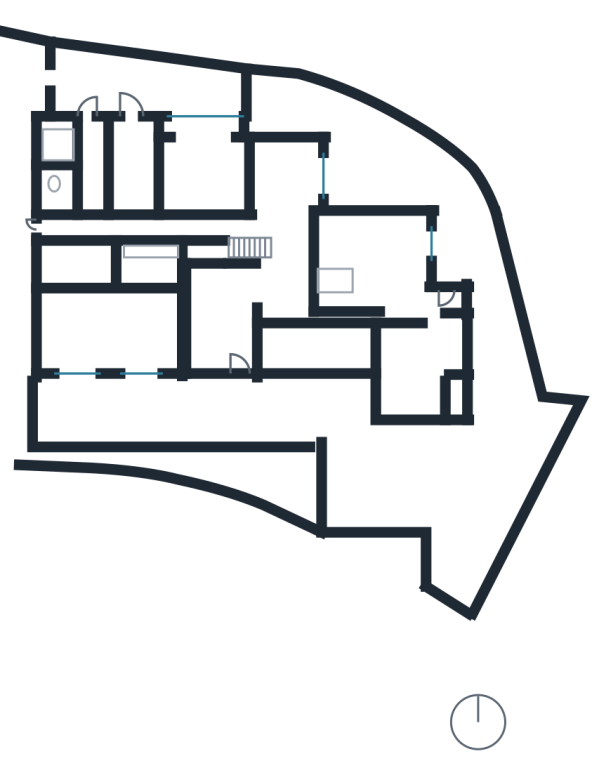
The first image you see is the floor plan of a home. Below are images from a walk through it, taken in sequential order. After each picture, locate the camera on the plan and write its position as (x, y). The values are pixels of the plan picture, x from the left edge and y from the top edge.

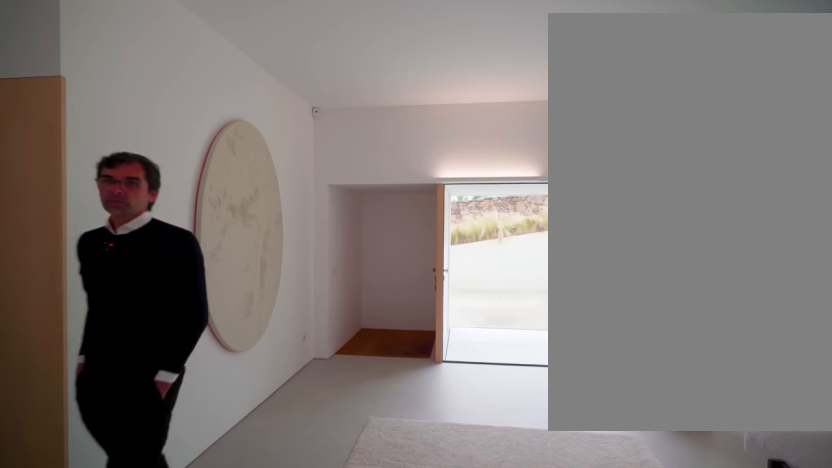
(209, 281)
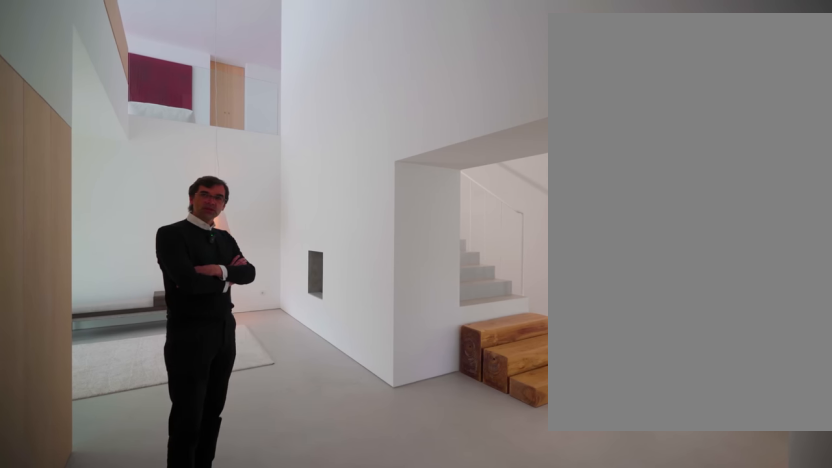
(298, 285)
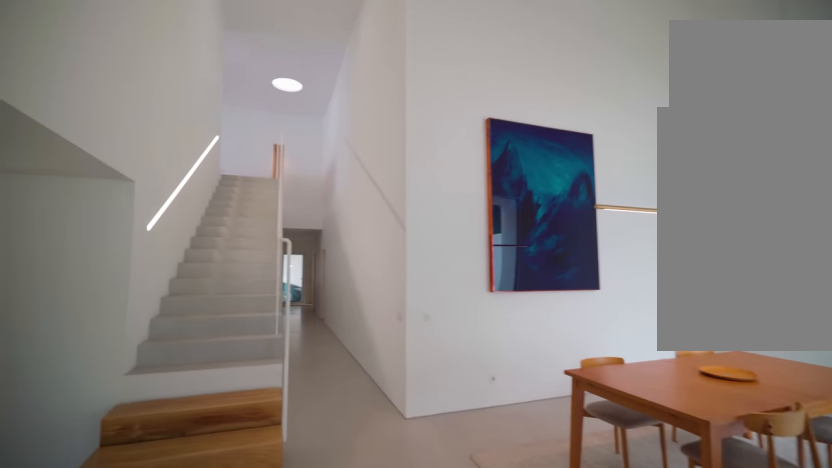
(302, 241)
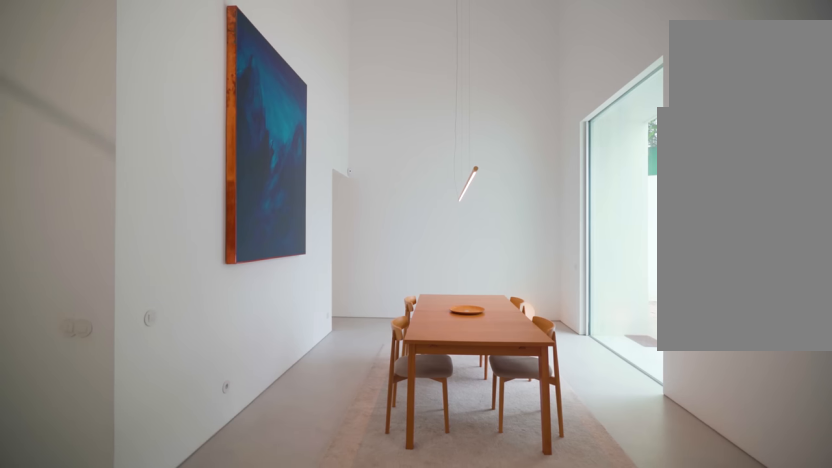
(298, 246)
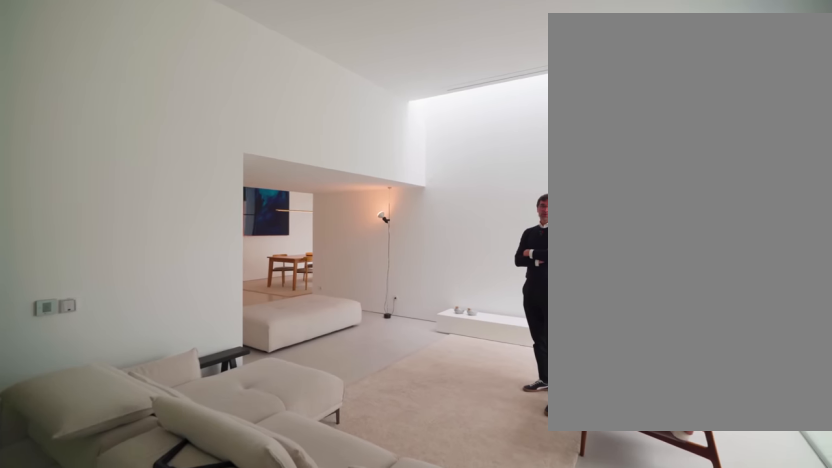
(391, 310)
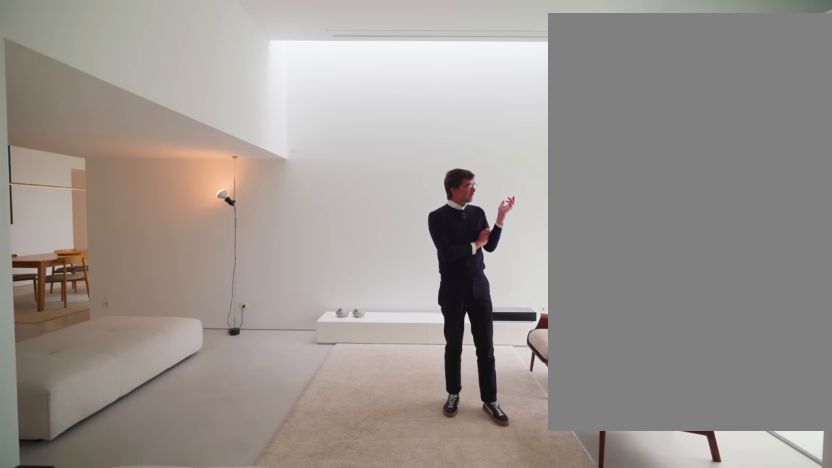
(396, 272)
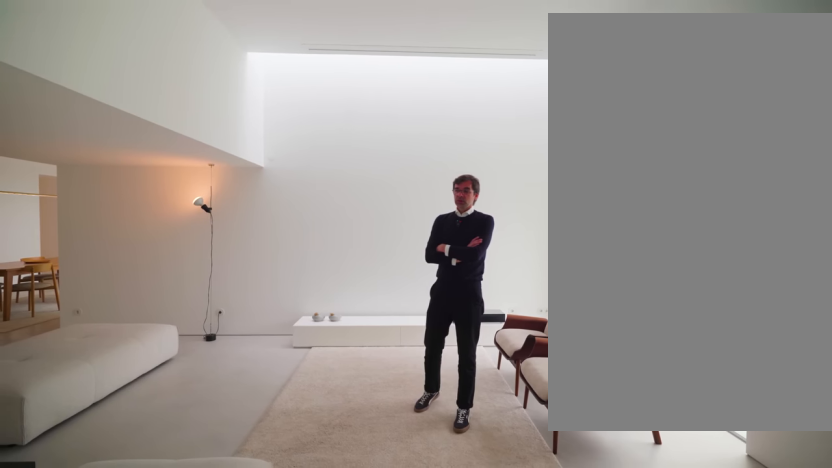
(395, 273)
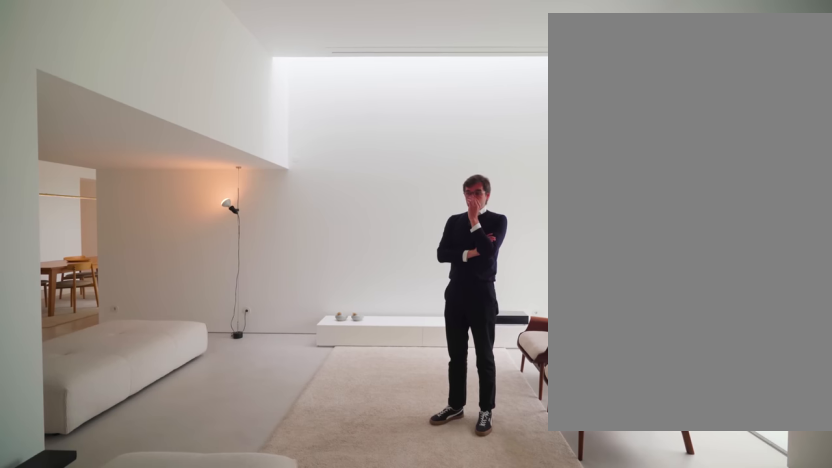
(396, 272)
